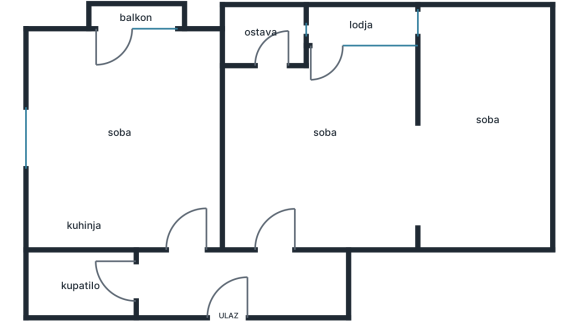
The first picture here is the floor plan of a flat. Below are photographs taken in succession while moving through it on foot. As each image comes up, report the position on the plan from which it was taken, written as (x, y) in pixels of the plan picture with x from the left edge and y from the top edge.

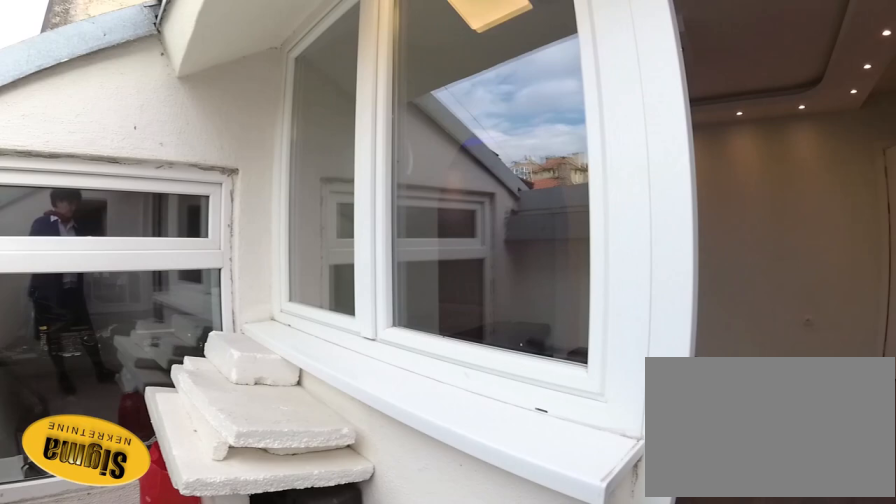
(317, 13)
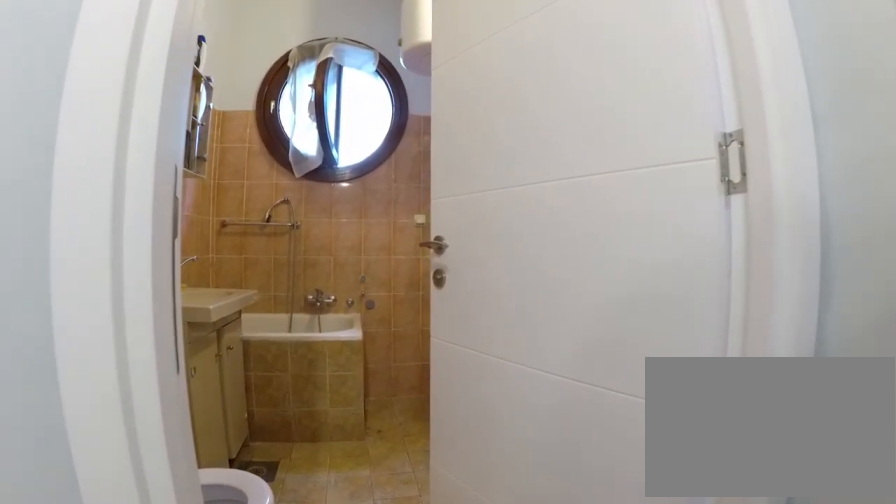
(171, 280)
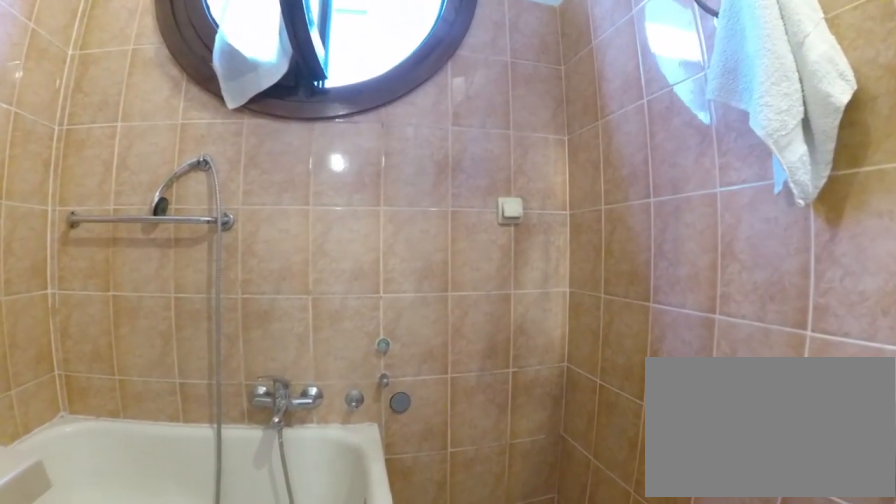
(98, 280)
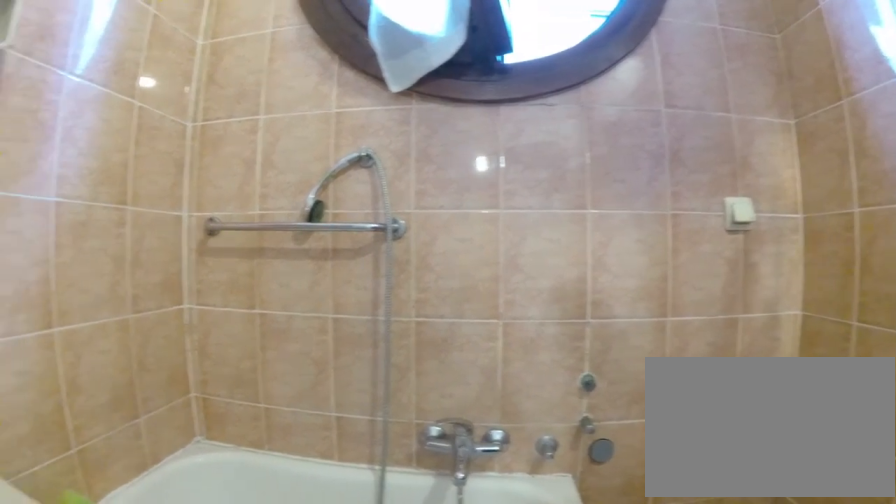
(71, 276)
